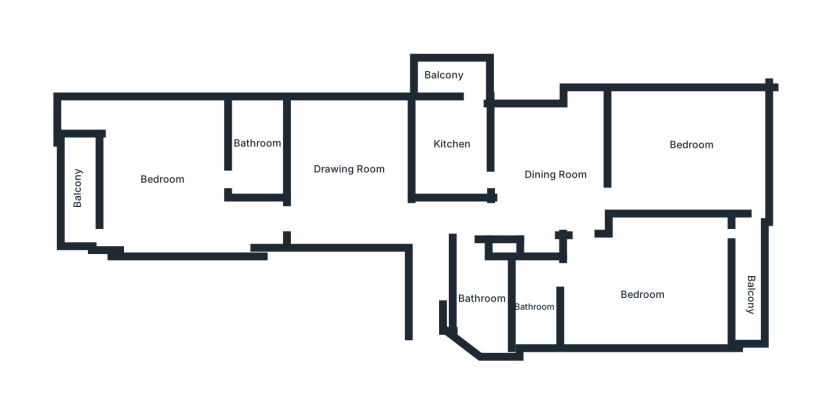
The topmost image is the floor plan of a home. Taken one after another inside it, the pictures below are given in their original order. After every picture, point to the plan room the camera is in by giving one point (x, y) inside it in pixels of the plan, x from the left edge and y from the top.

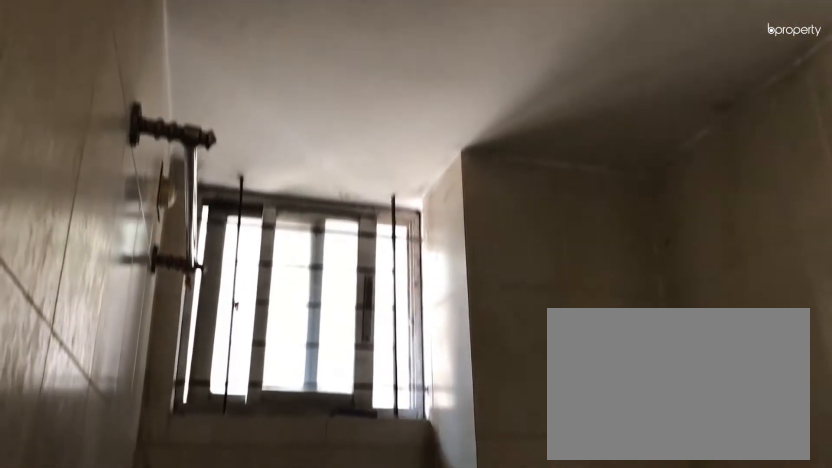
(255, 150)
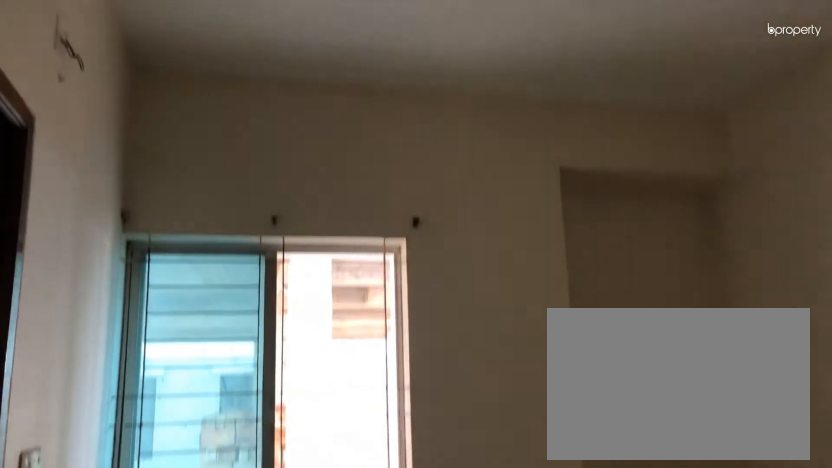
(544, 168)
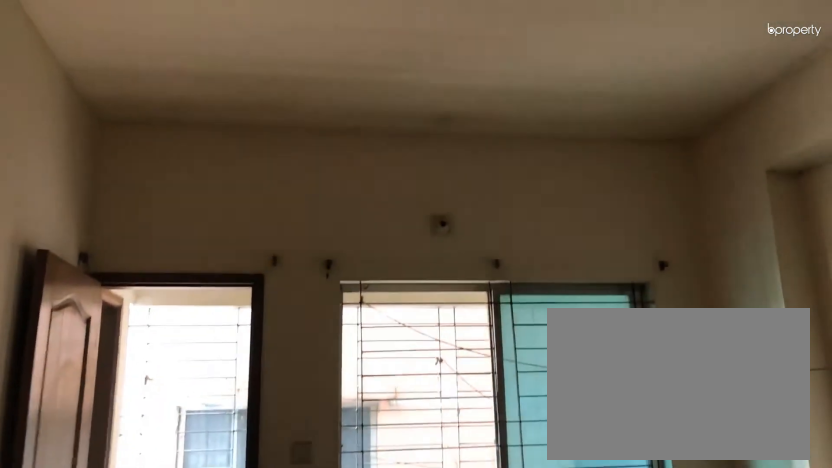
(655, 283)
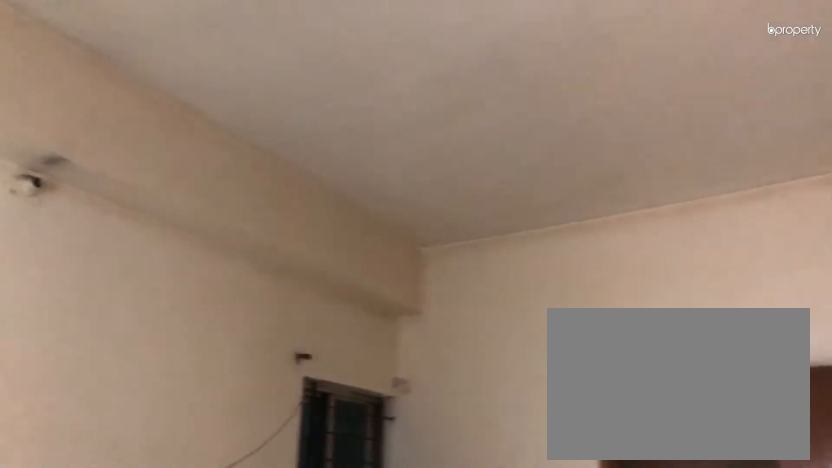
(655, 283)
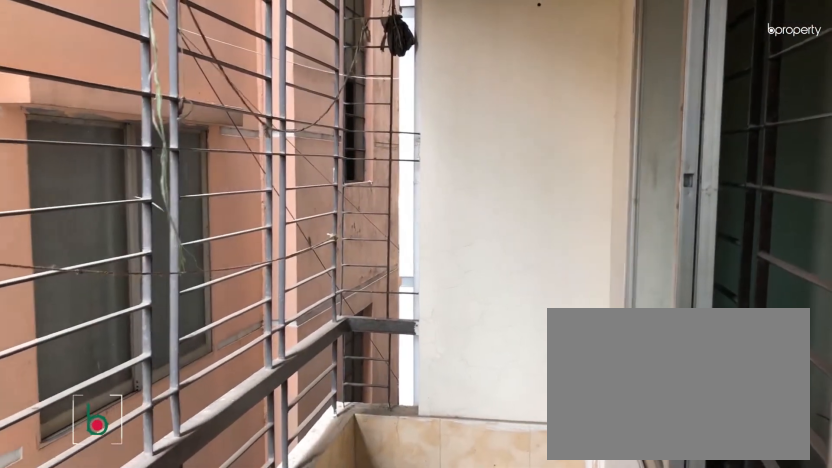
(750, 282)
